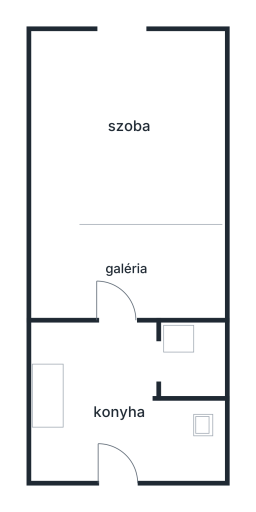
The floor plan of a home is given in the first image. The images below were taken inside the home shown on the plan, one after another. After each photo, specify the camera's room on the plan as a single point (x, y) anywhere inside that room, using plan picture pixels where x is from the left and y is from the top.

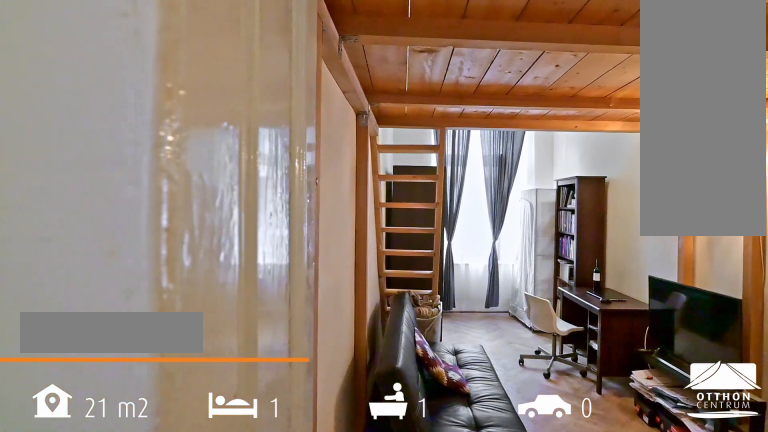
(131, 131)
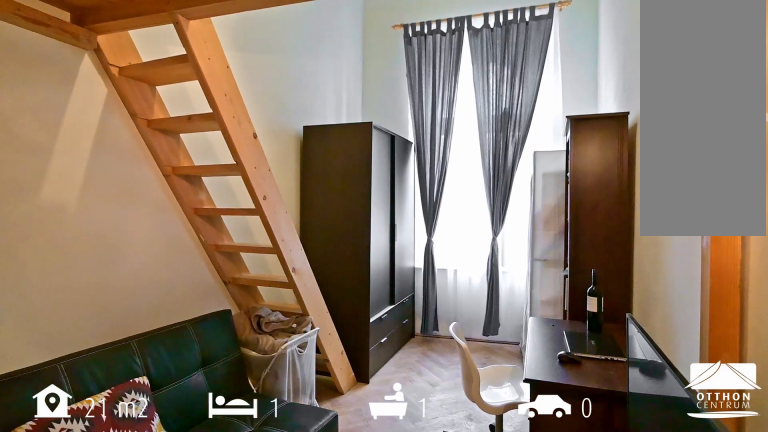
(131, 131)
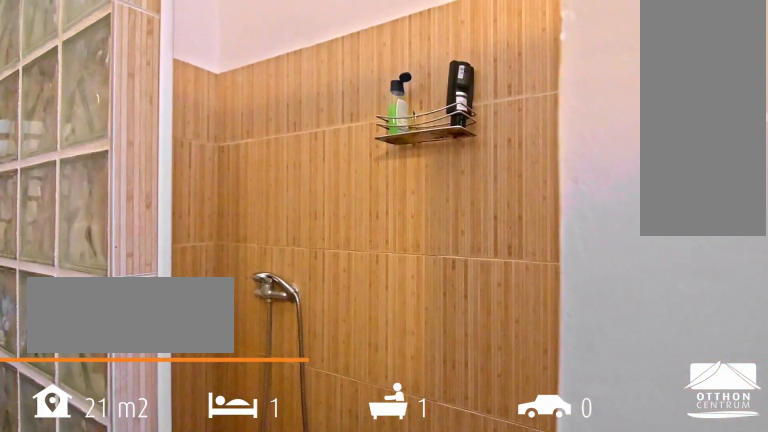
(197, 361)
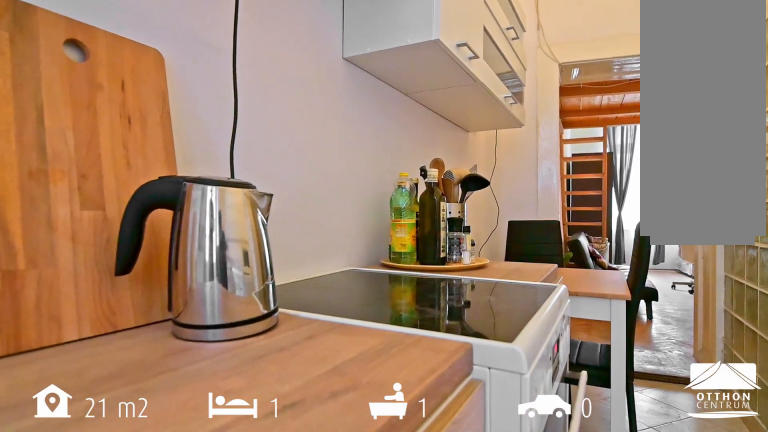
(111, 414)
